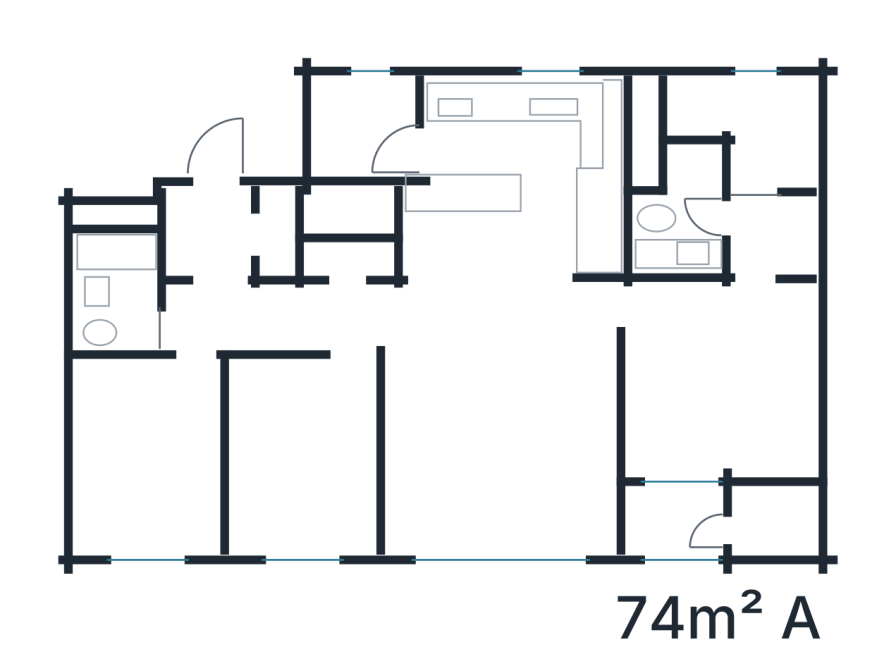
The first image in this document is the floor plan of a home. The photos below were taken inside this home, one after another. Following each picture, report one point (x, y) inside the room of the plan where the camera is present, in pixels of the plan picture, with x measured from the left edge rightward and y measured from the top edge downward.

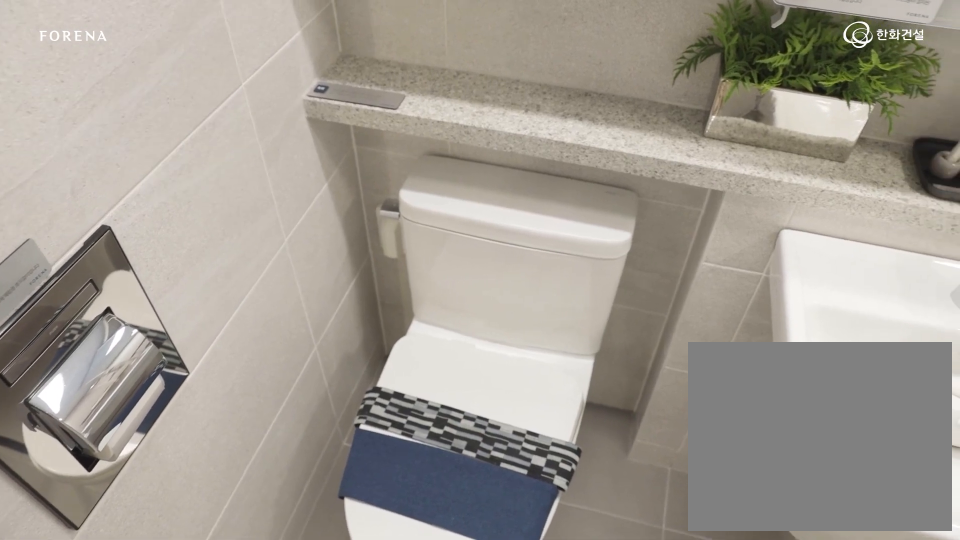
(150, 324)
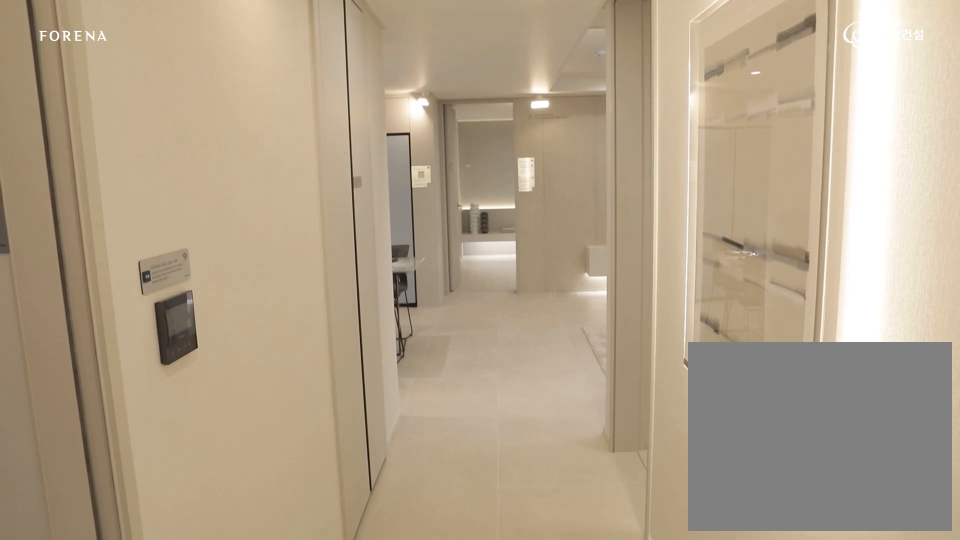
(319, 318)
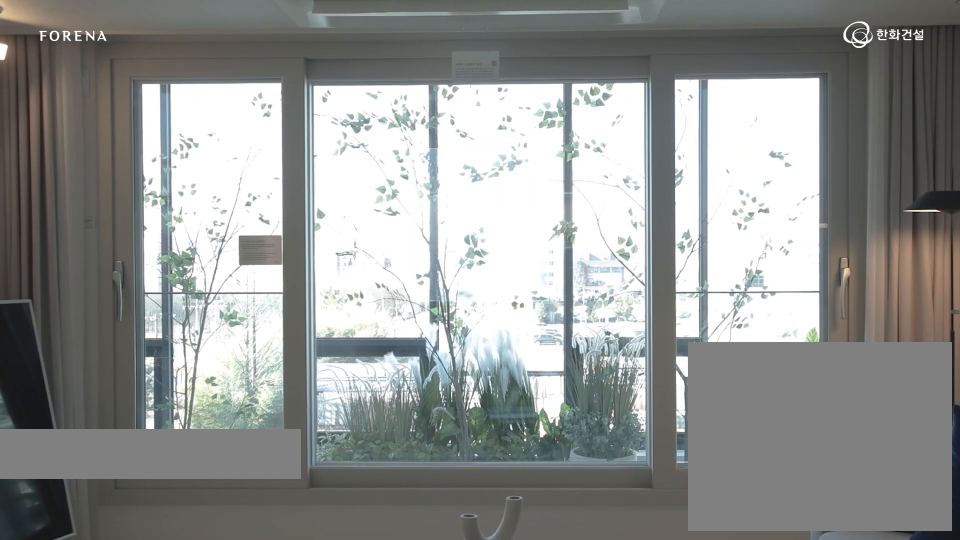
(508, 432)
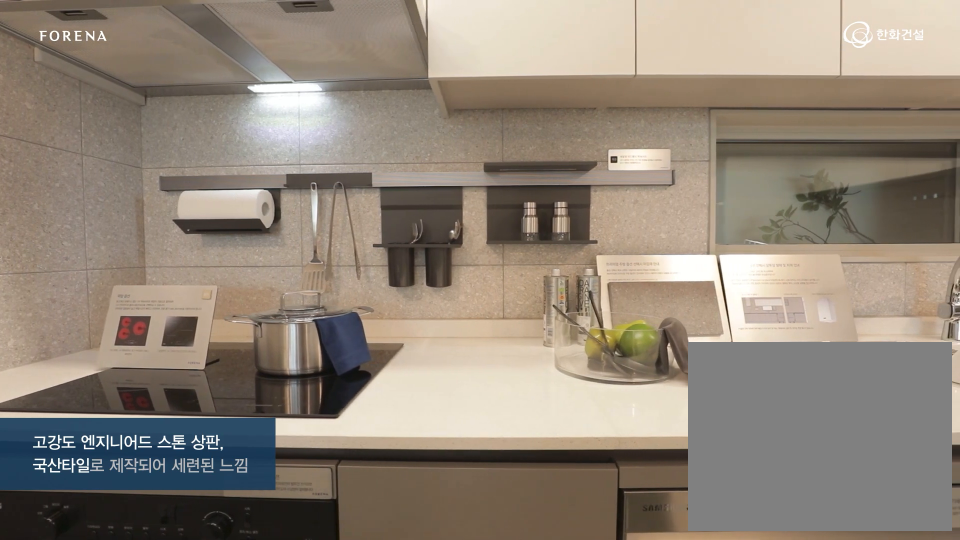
(492, 251)
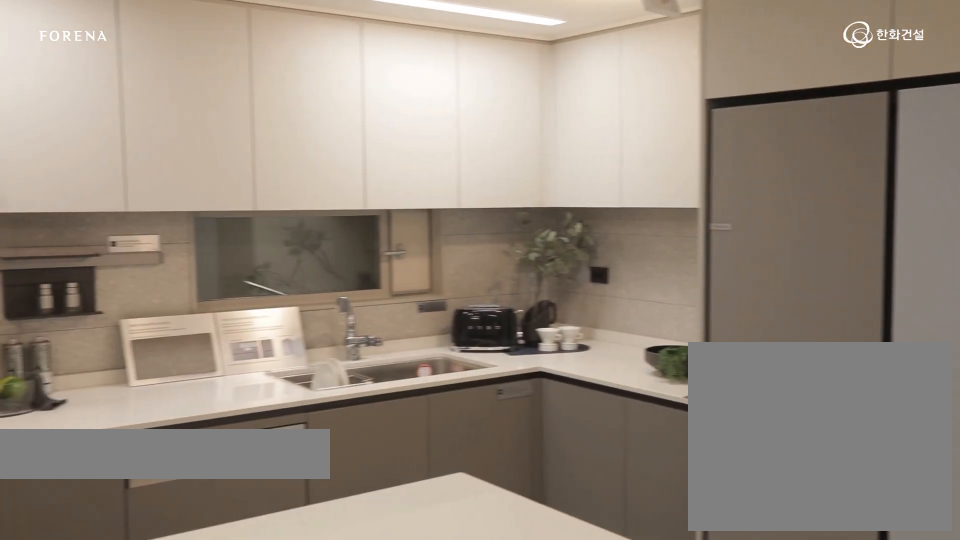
(492, 251)
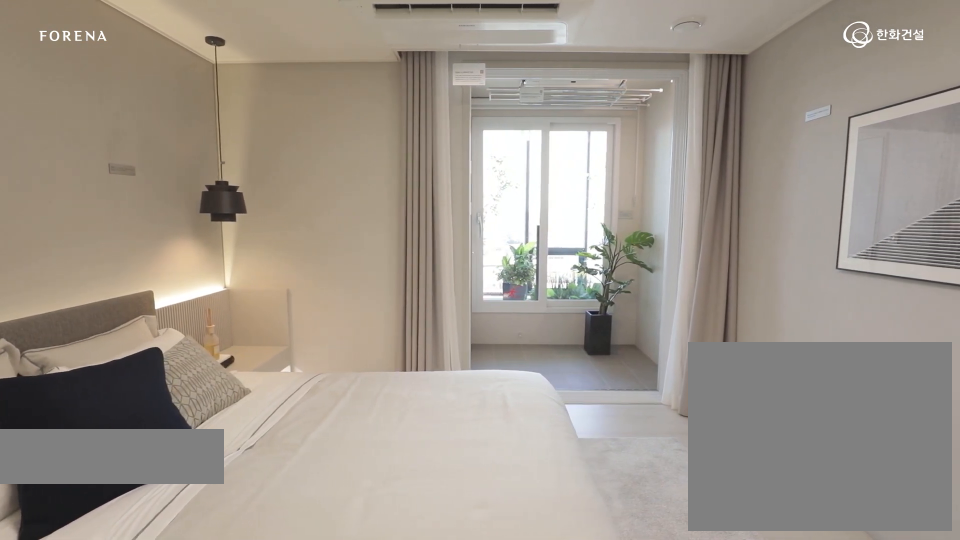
(723, 368)
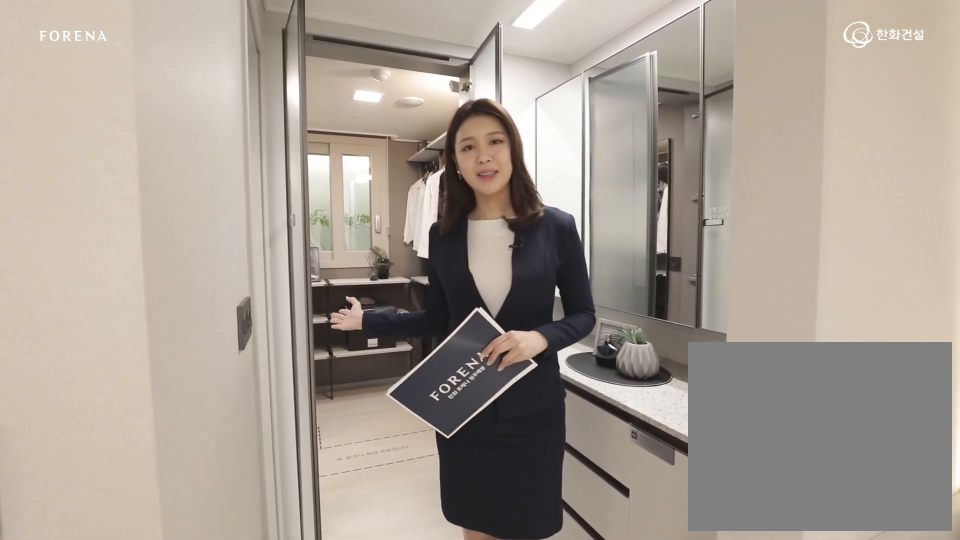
(723, 368)
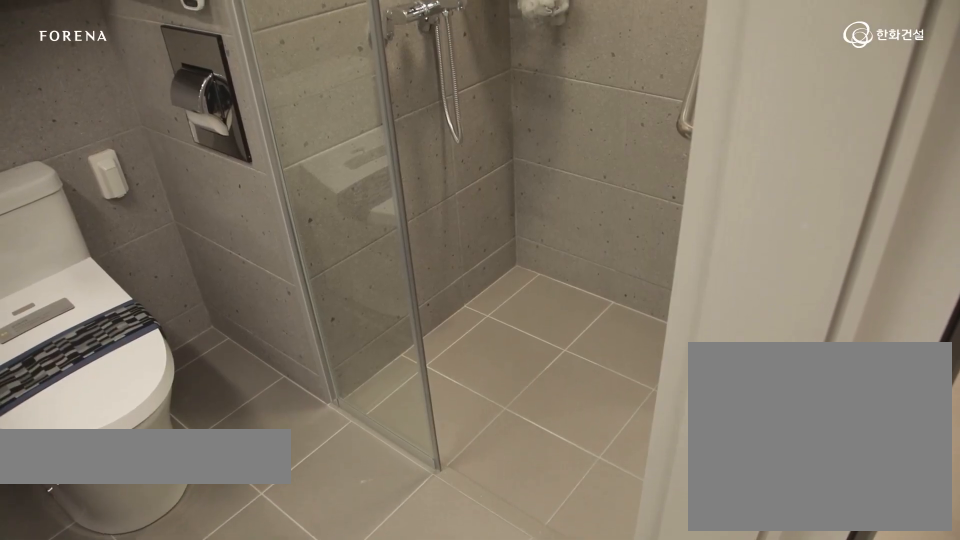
(711, 219)
